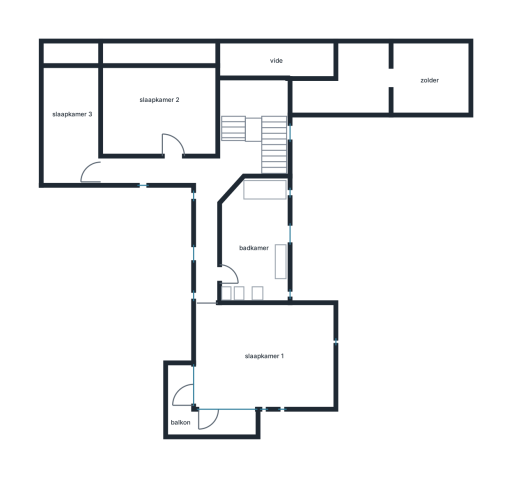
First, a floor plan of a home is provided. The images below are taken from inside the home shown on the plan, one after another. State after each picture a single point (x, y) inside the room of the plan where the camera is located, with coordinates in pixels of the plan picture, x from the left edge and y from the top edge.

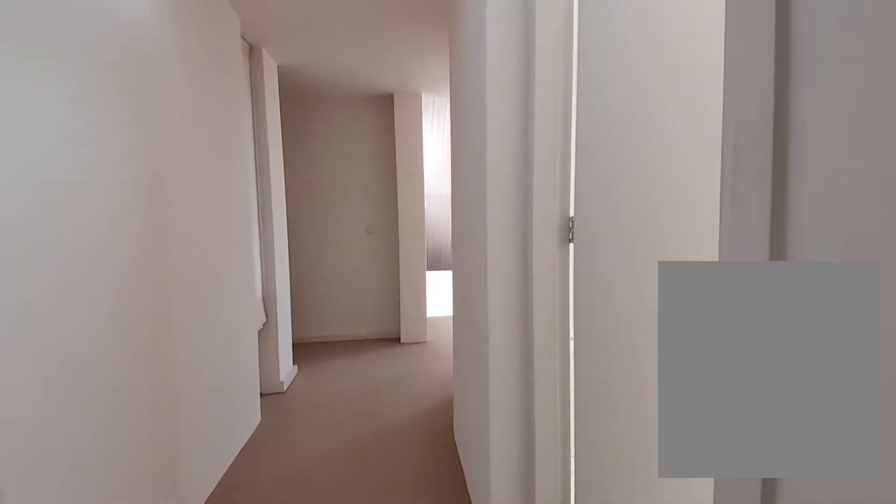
(213, 165)
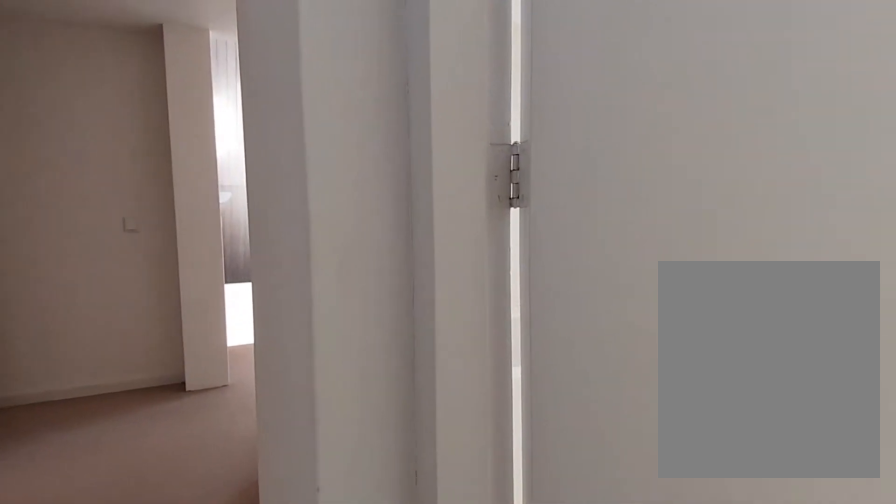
(213, 165)
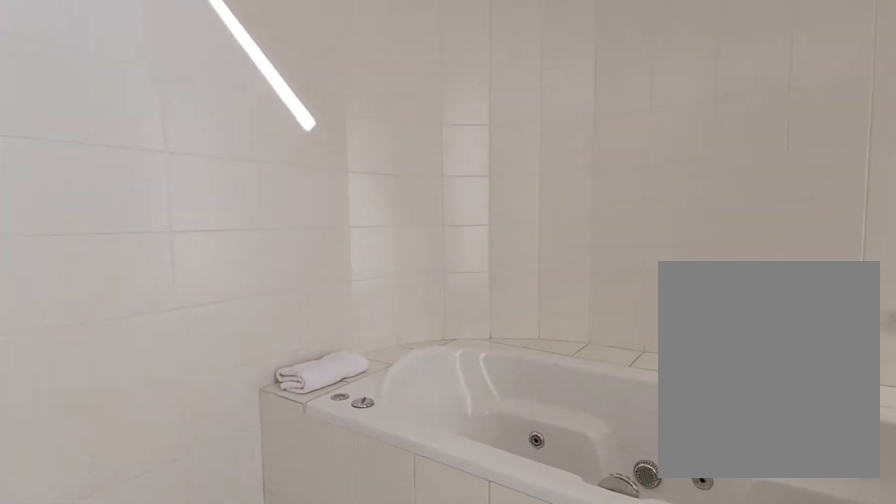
(254, 243)
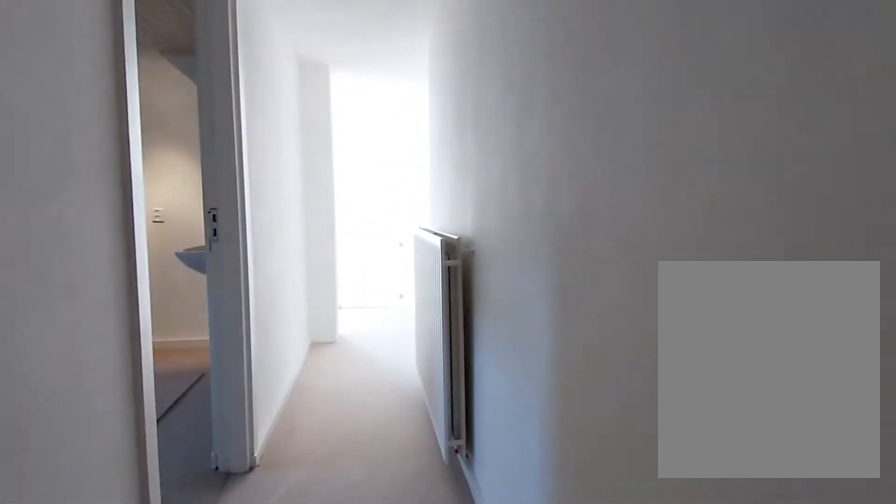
(213, 165)
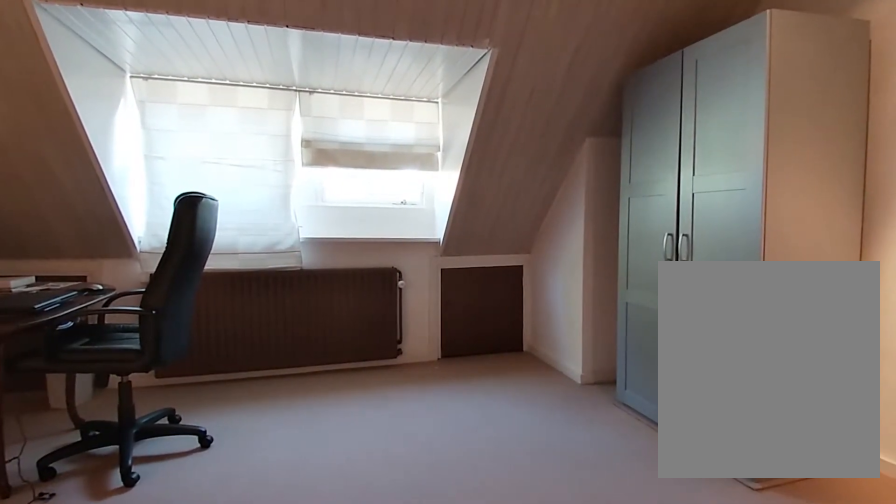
(157, 112)
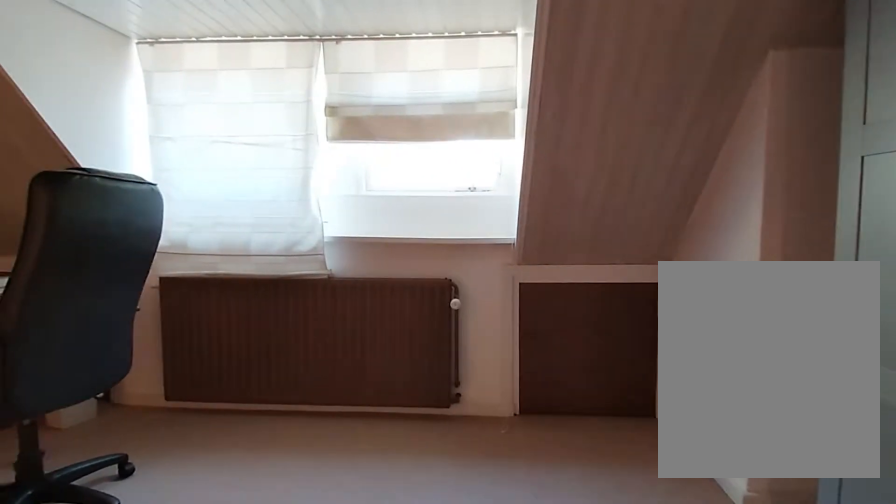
(157, 112)
